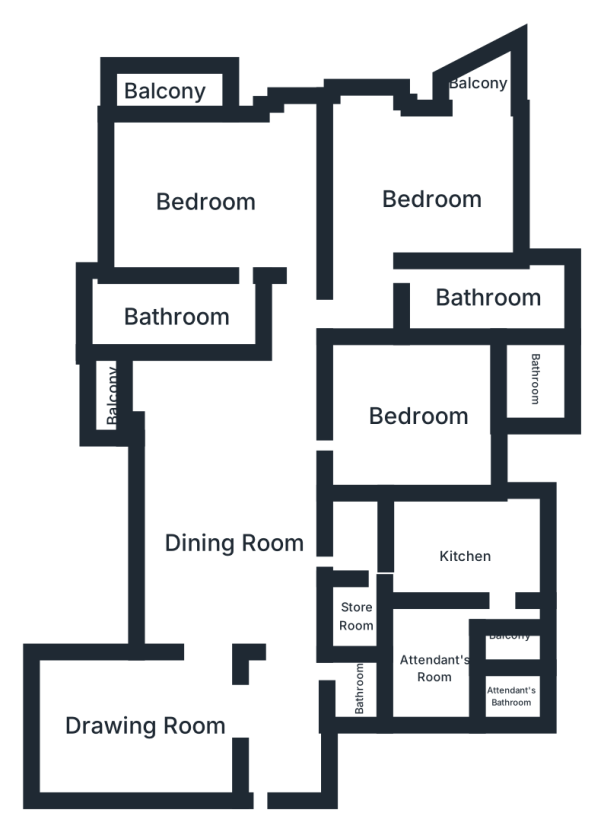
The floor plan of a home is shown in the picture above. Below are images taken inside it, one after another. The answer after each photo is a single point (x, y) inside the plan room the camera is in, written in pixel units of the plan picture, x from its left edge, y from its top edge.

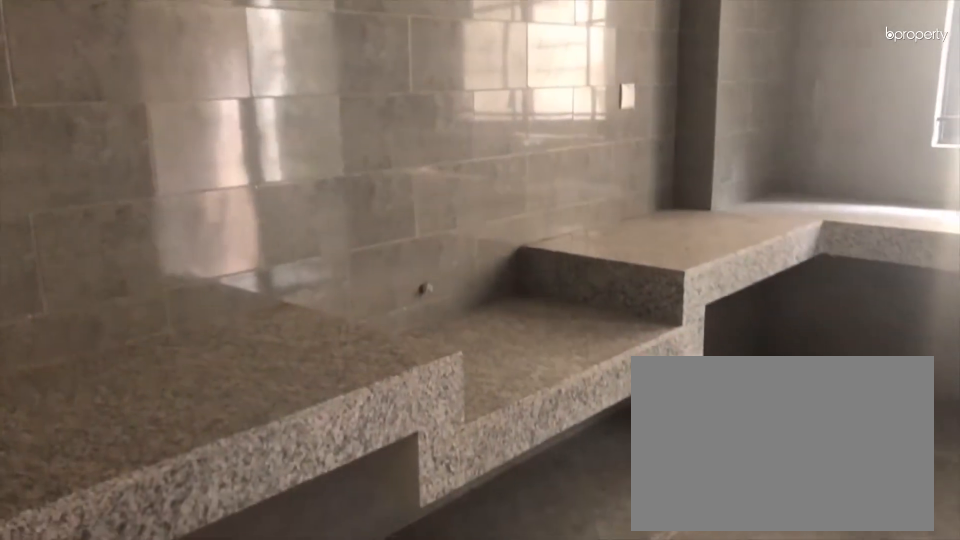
(471, 559)
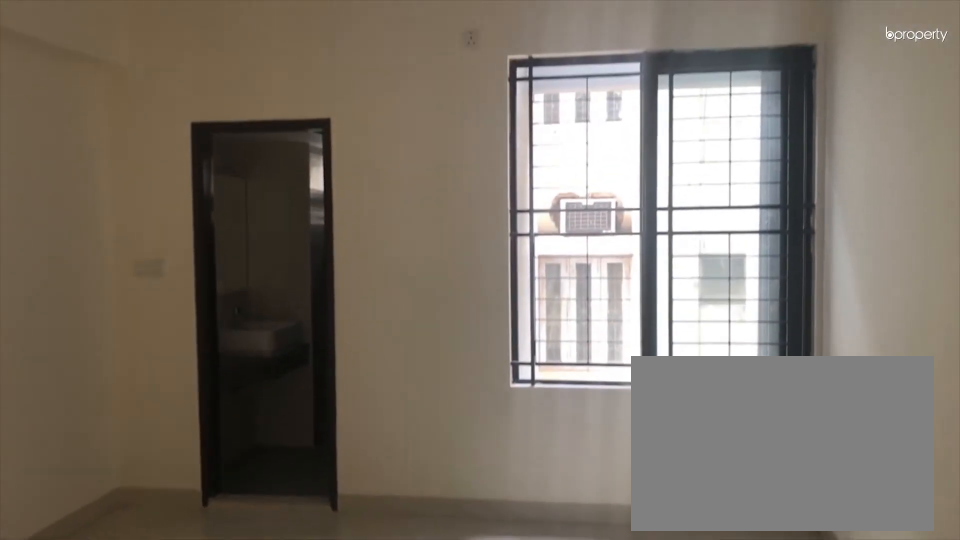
(417, 411)
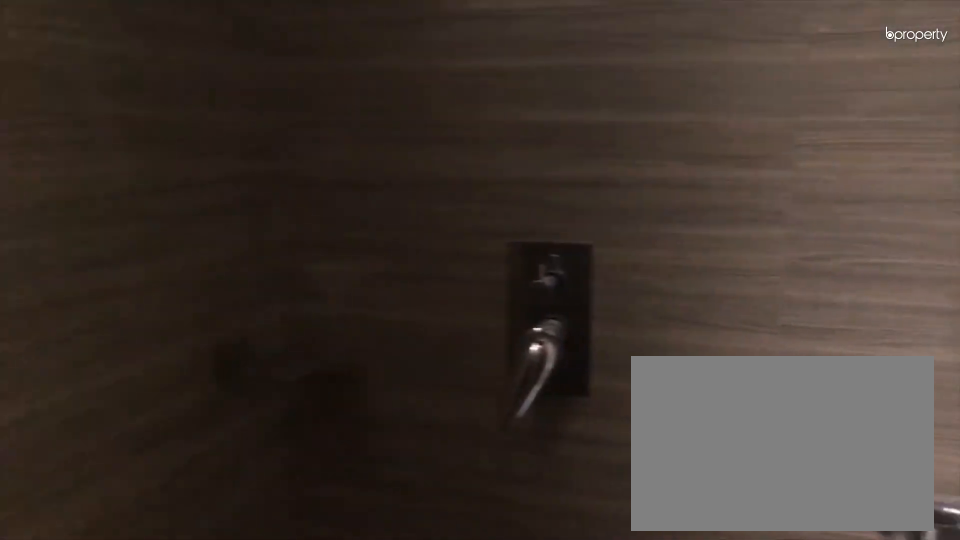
(534, 379)
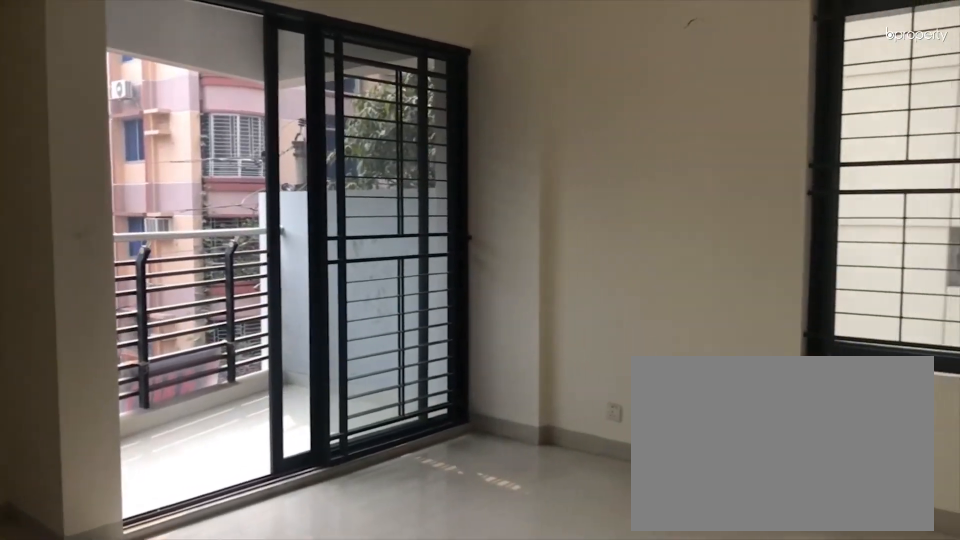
(432, 205)
